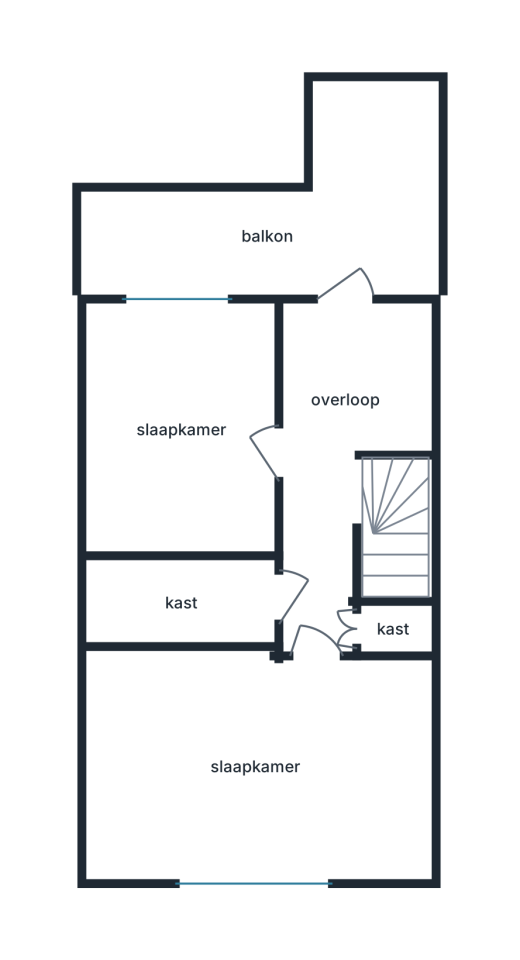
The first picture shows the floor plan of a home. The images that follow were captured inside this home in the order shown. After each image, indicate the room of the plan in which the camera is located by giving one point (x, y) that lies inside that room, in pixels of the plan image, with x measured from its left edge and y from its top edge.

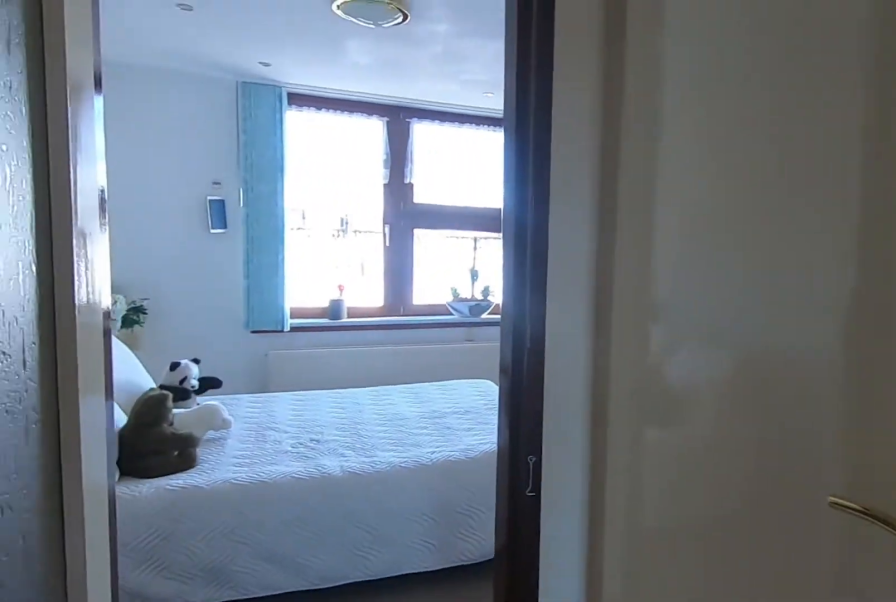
(319, 610)
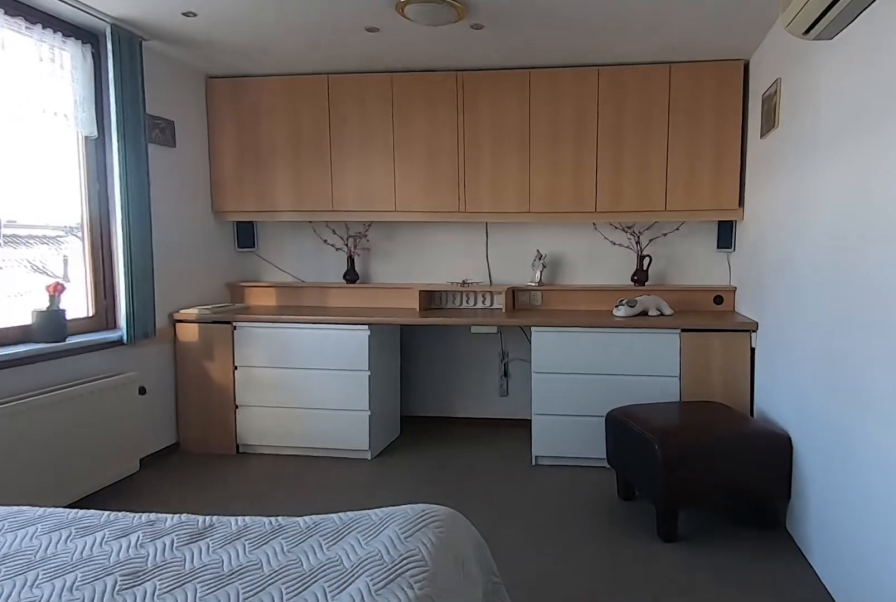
(249, 770)
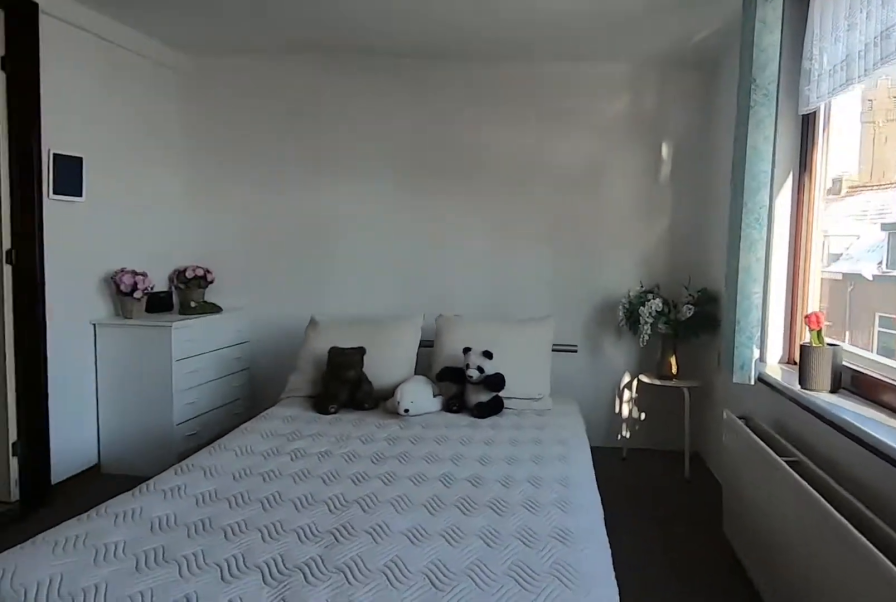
(249, 770)
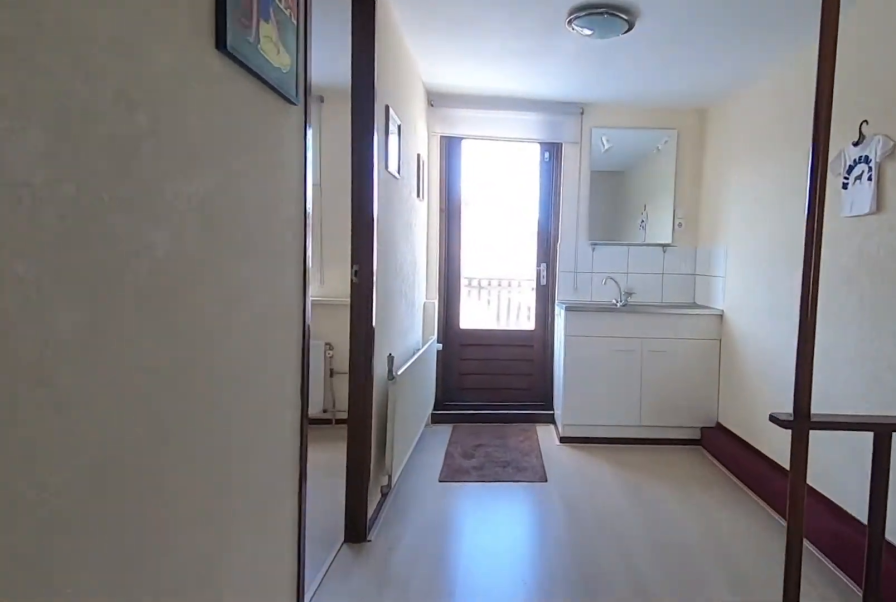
(319, 610)
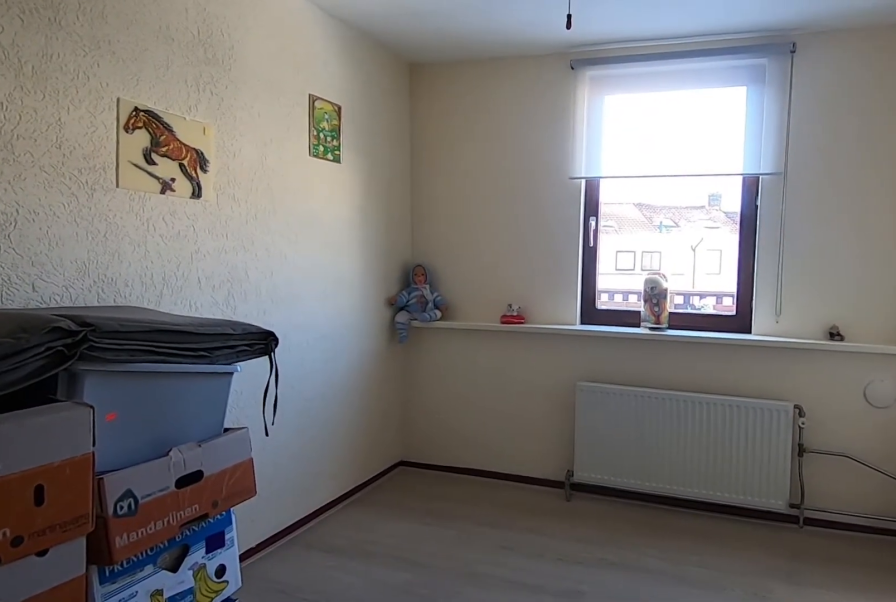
(144, 423)
